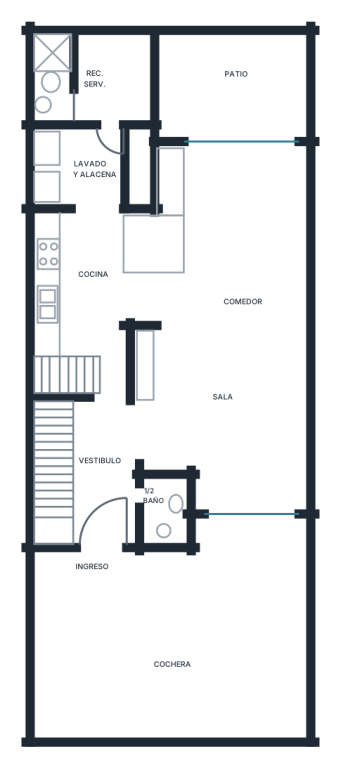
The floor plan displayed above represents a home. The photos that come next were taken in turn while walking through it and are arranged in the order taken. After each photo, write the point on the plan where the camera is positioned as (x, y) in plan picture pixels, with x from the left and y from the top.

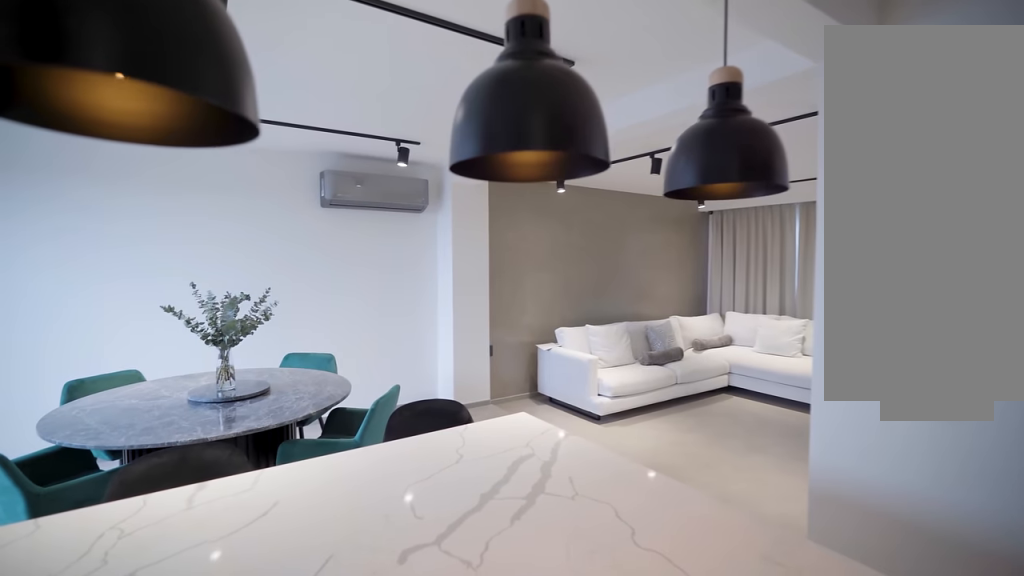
(90, 217)
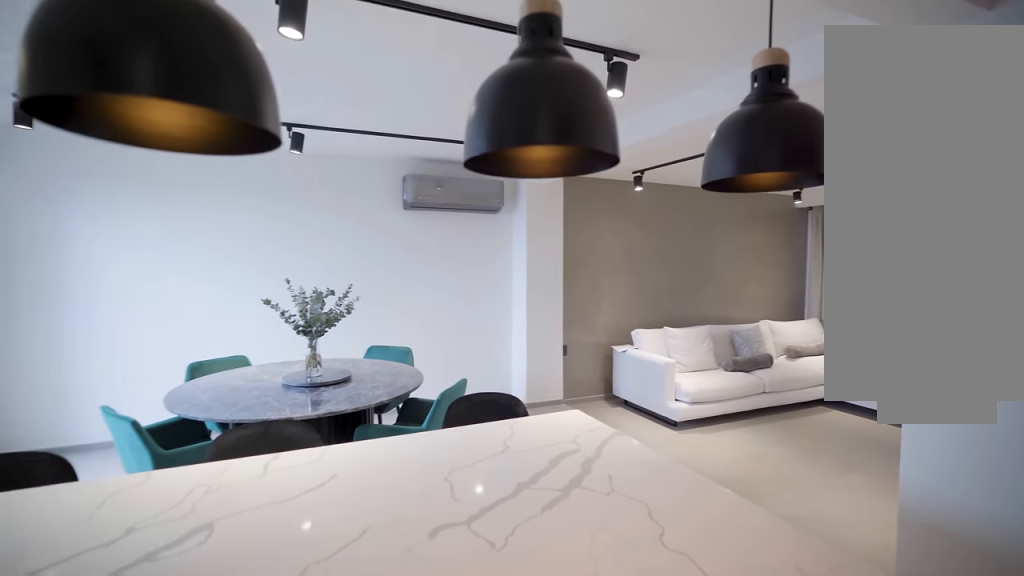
(102, 245)
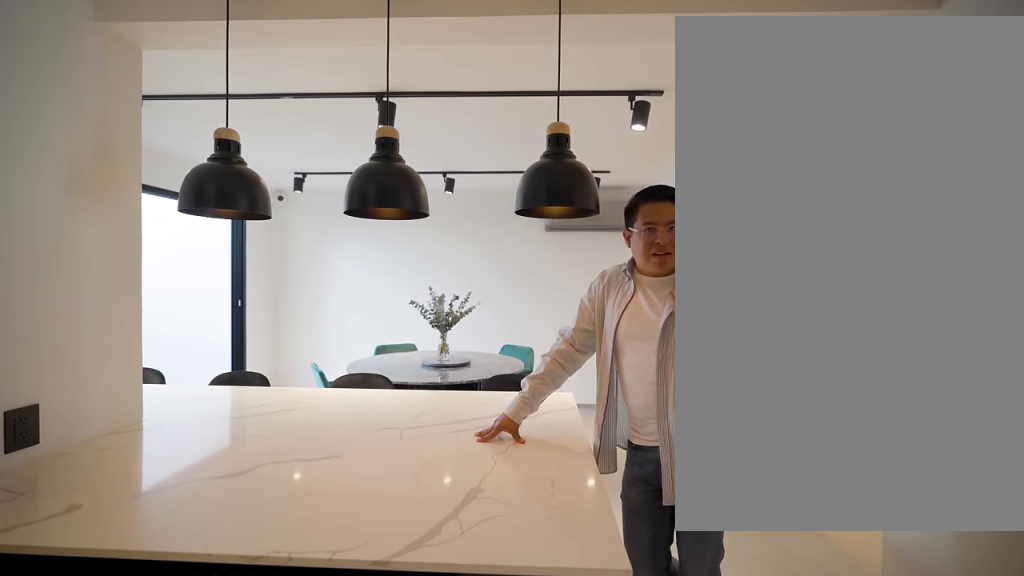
(77, 254)
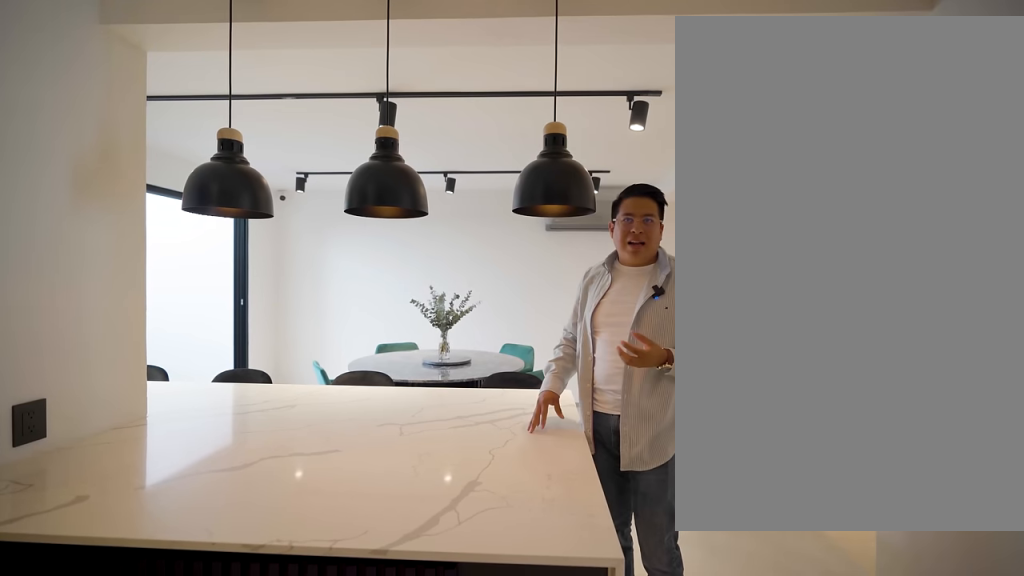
(78, 254)
